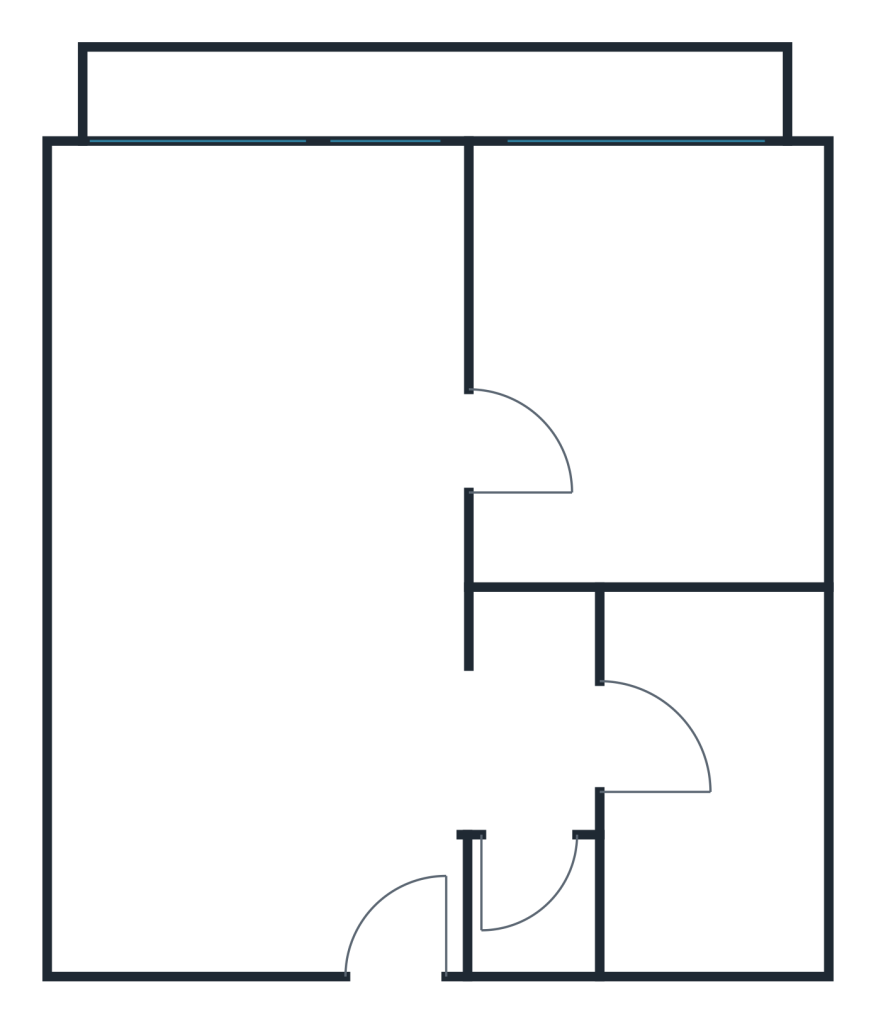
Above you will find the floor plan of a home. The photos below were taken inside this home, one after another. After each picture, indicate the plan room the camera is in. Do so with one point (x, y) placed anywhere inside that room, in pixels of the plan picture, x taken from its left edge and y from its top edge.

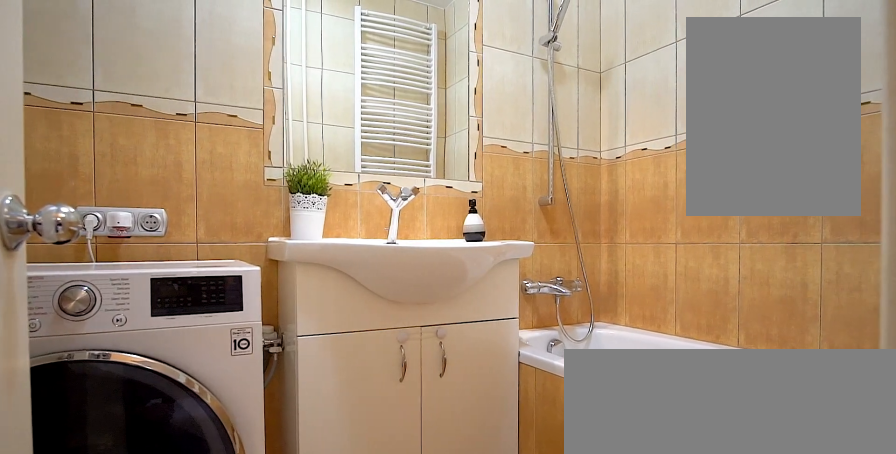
(692, 764)
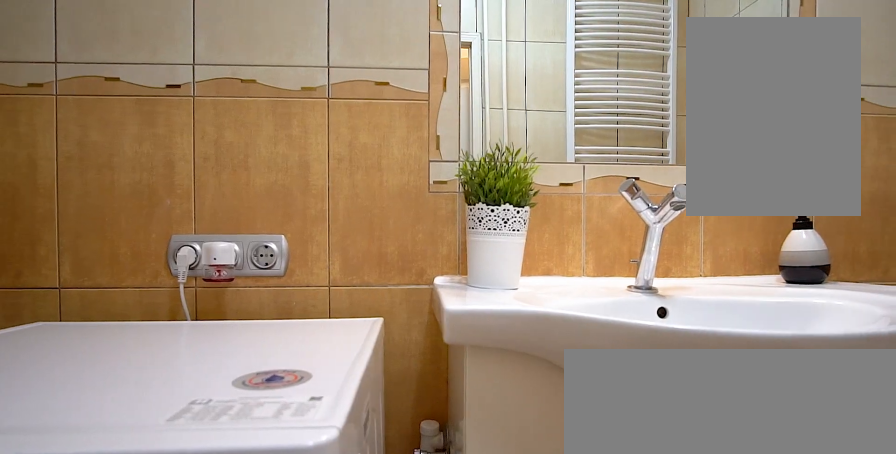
(692, 764)
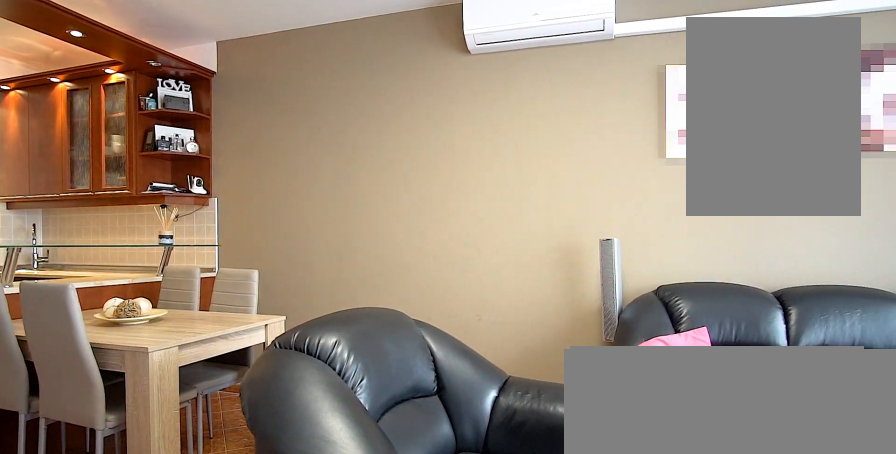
(274, 413)
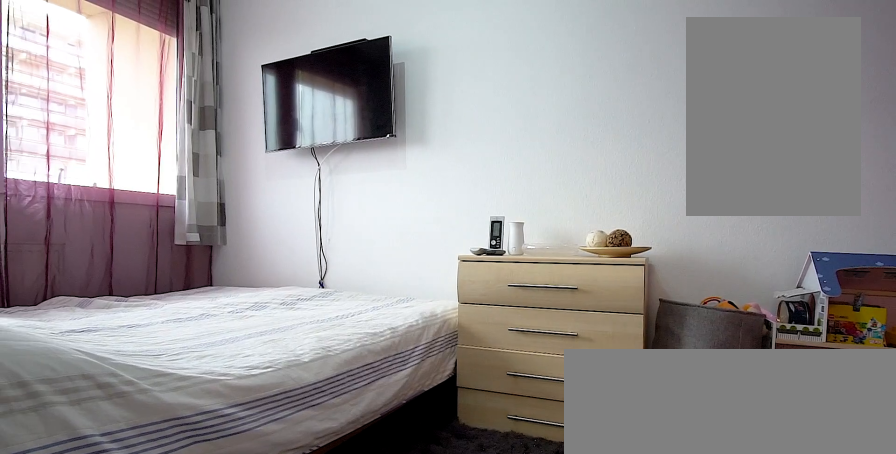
(637, 396)
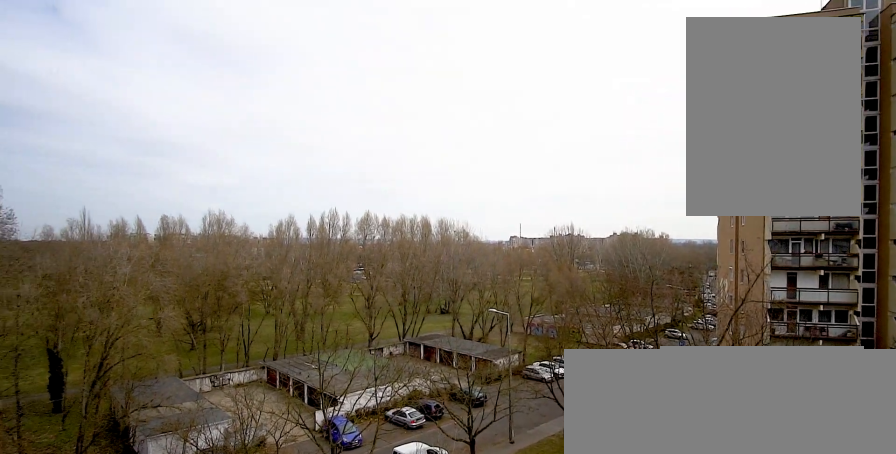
(440, 102)
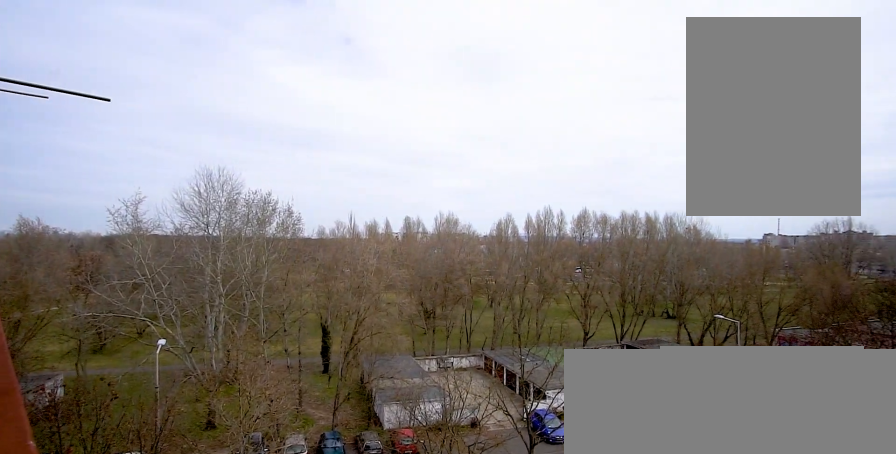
(441, 102)
